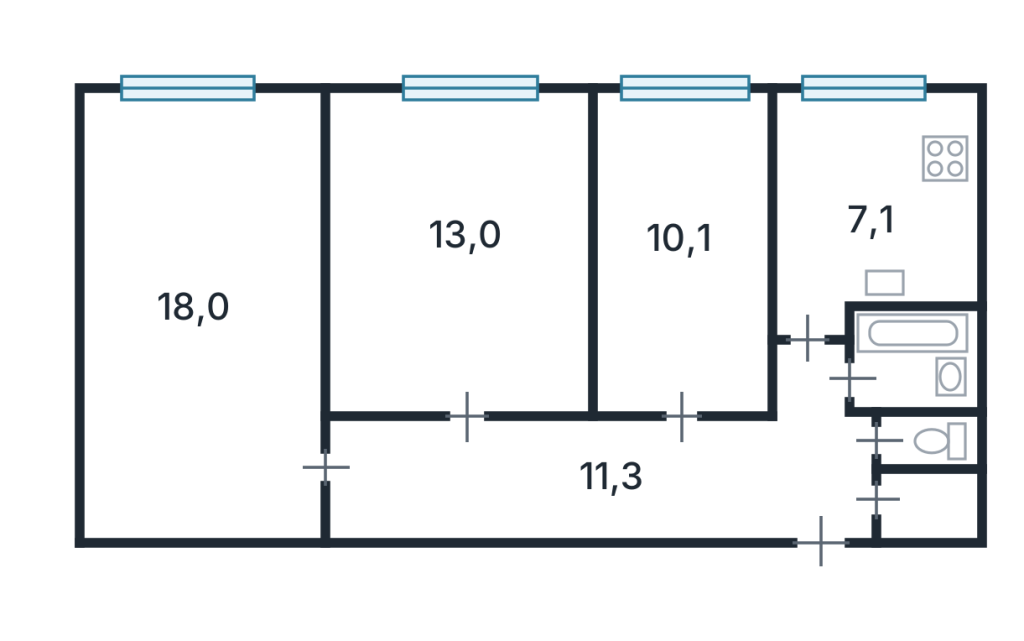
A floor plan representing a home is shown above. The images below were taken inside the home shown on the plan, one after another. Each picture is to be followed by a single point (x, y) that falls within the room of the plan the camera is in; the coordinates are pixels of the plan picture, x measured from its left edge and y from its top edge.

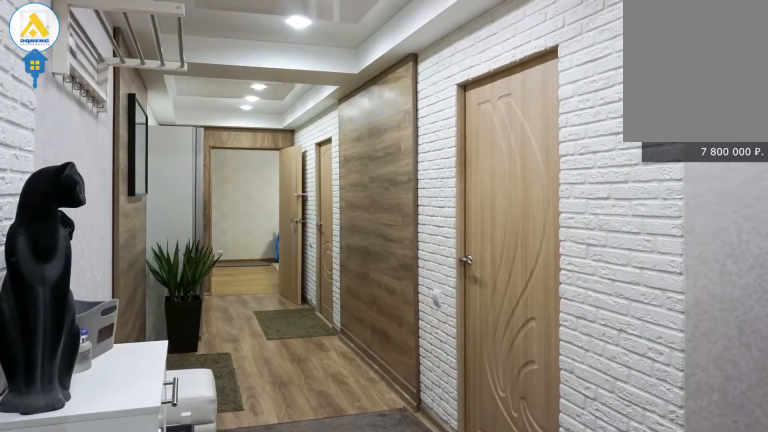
(621, 476)
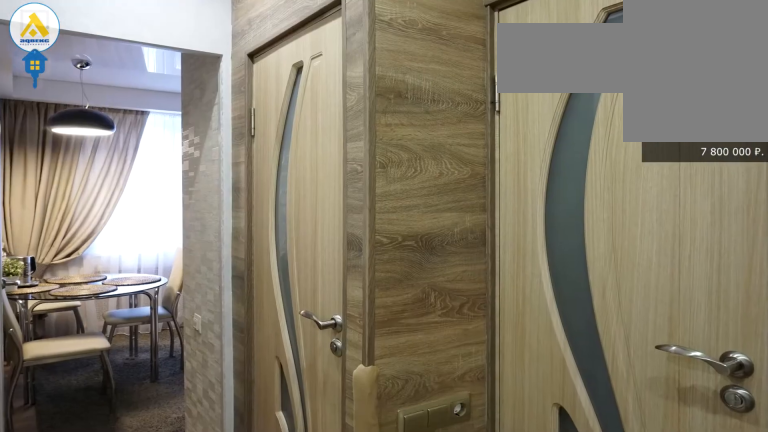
(621, 478)
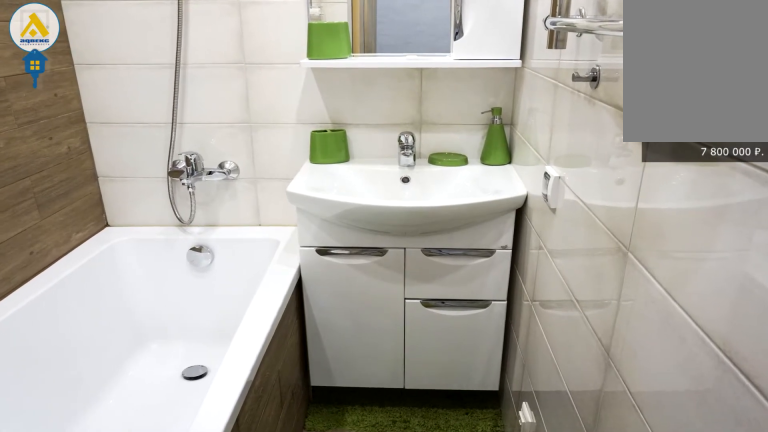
(899, 371)
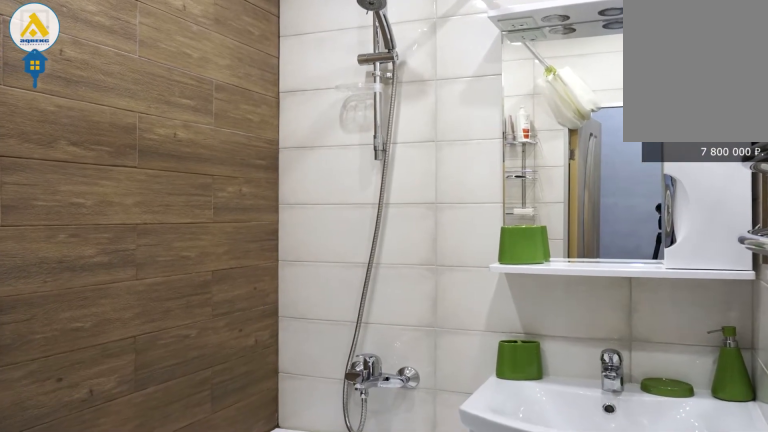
(904, 397)
